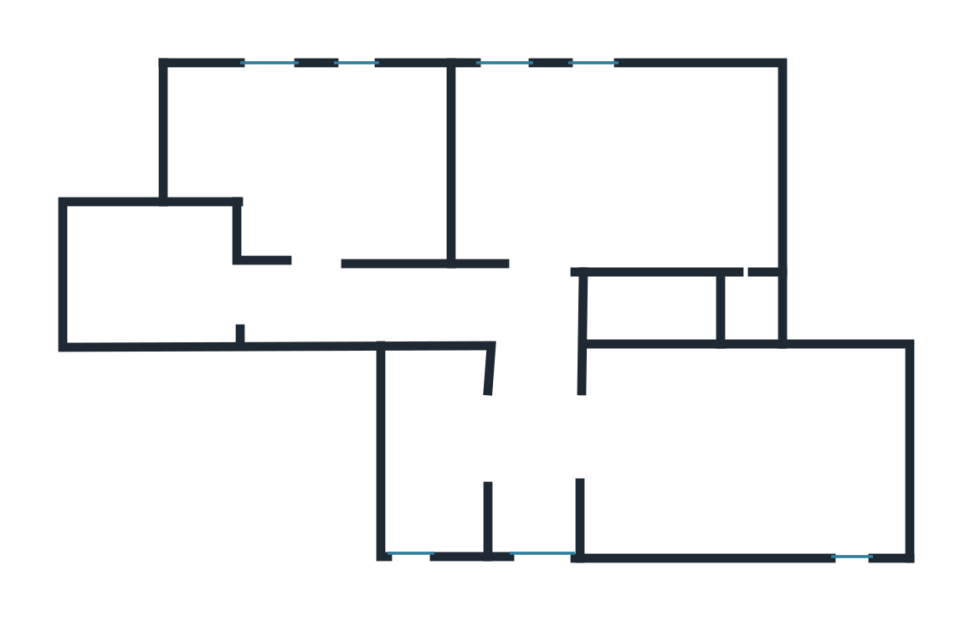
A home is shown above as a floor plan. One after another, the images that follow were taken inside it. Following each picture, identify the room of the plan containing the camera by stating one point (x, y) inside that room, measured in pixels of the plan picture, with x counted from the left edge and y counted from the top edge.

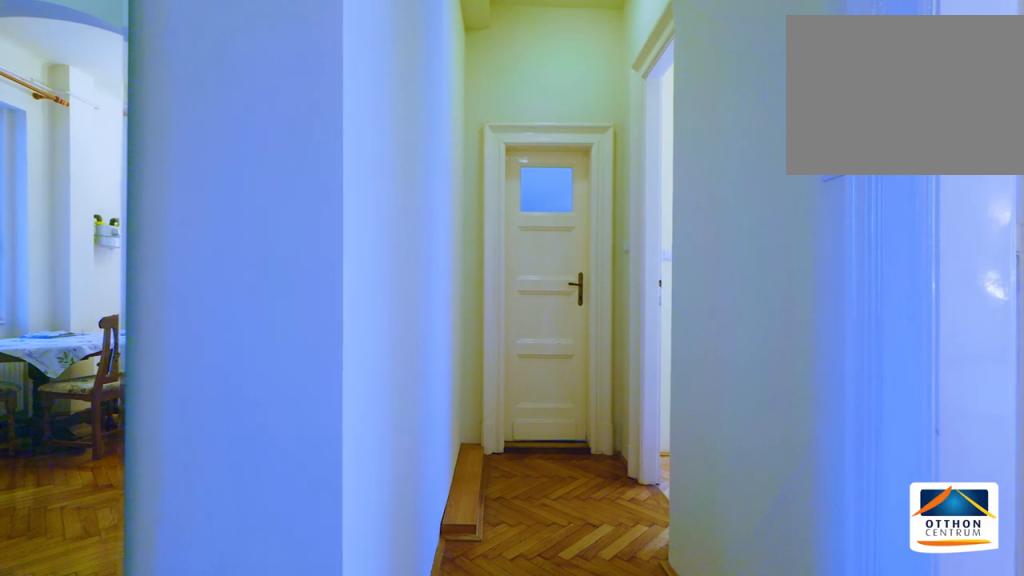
(546, 300)
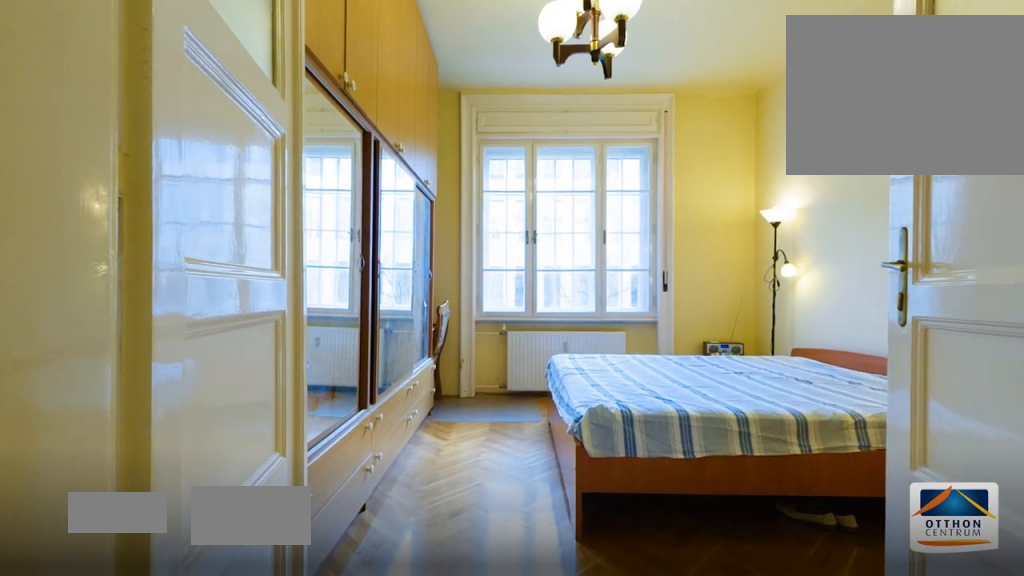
(622, 161)
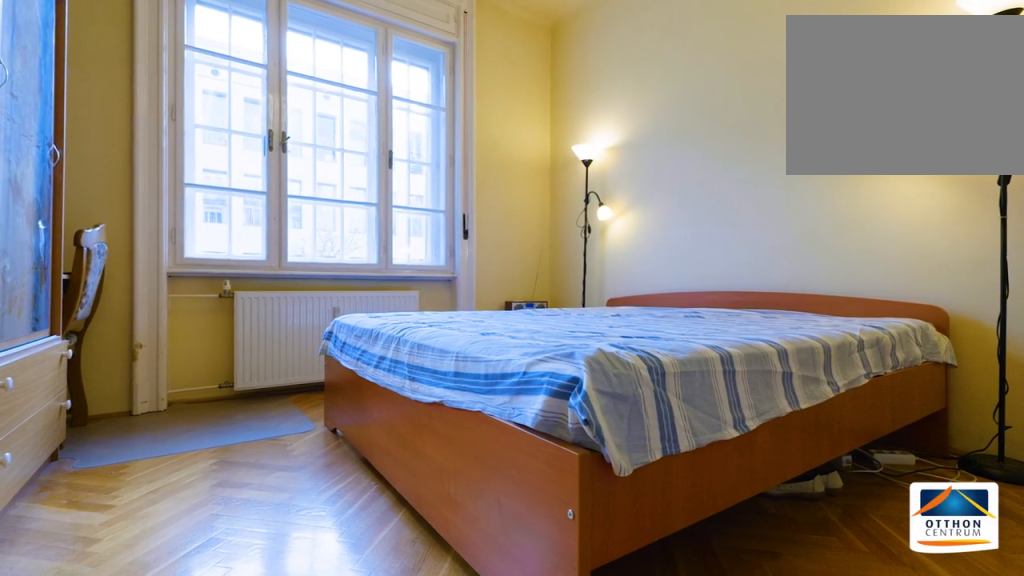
(622, 161)
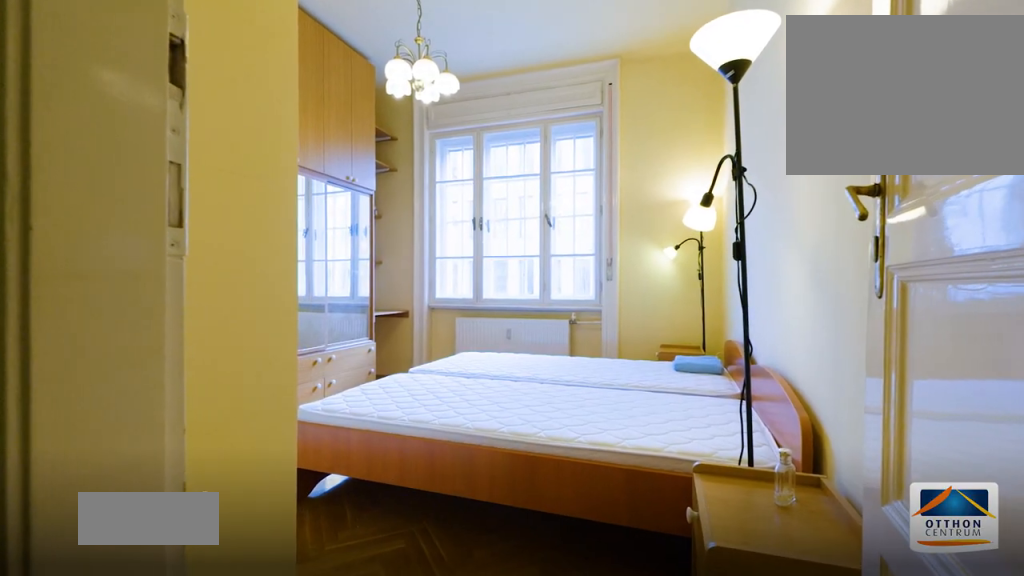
(350, 161)
